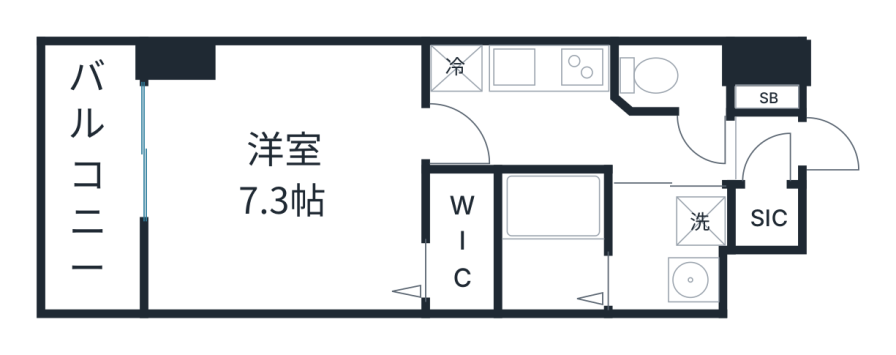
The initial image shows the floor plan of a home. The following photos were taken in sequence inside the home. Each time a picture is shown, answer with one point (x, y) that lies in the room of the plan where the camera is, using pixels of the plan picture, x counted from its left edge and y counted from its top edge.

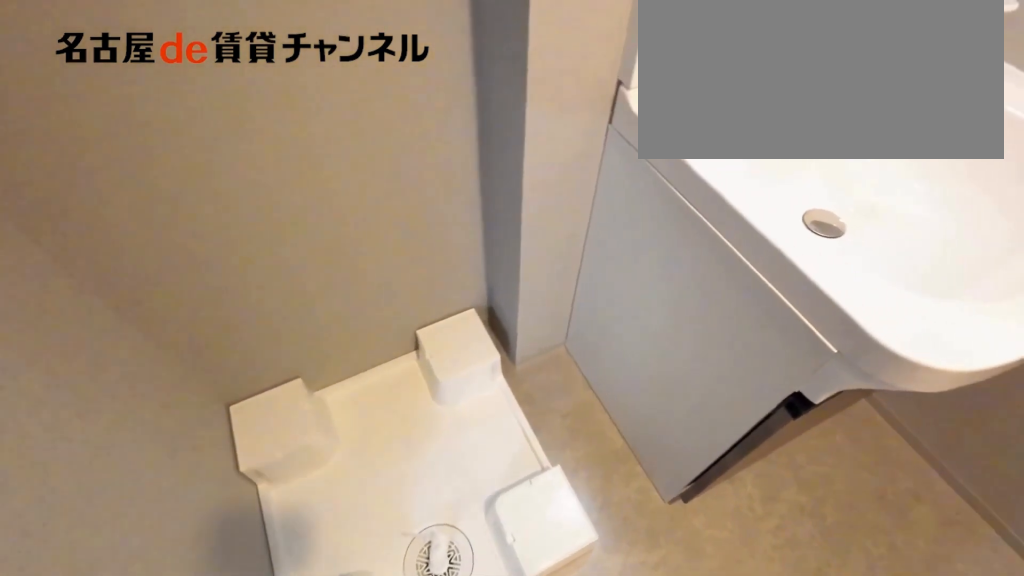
(669, 251)
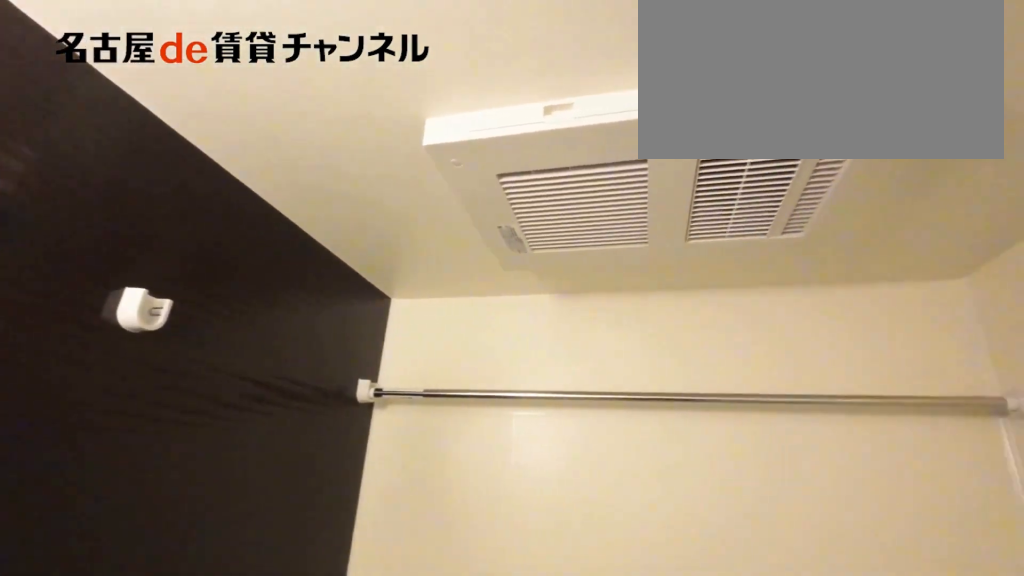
(552, 243)
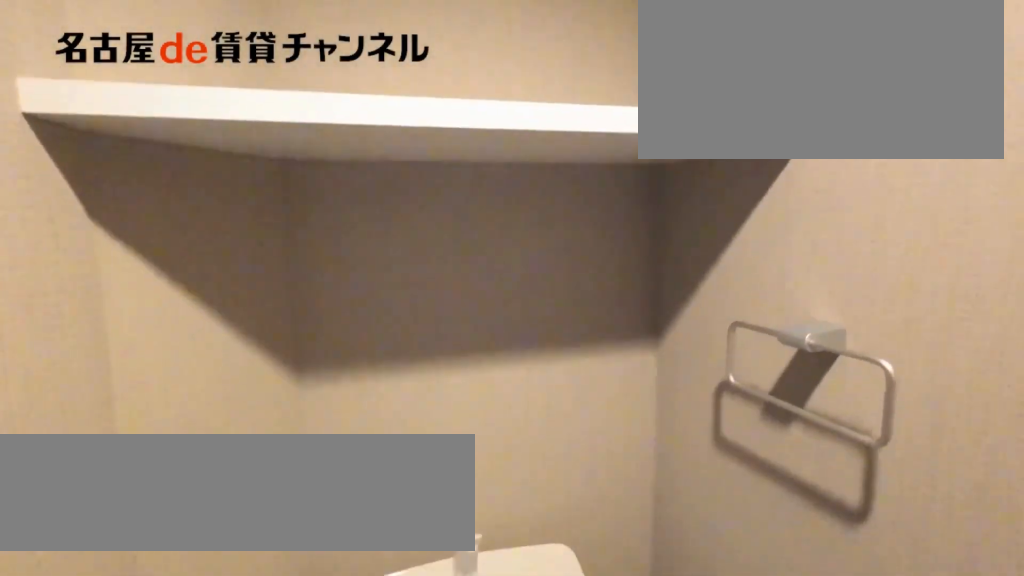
(671, 75)
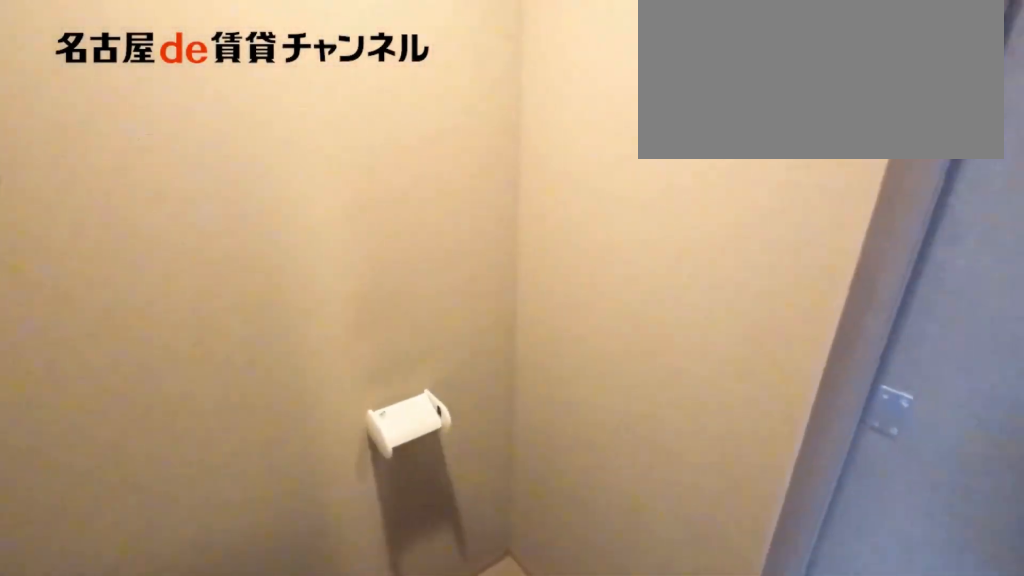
(671, 75)
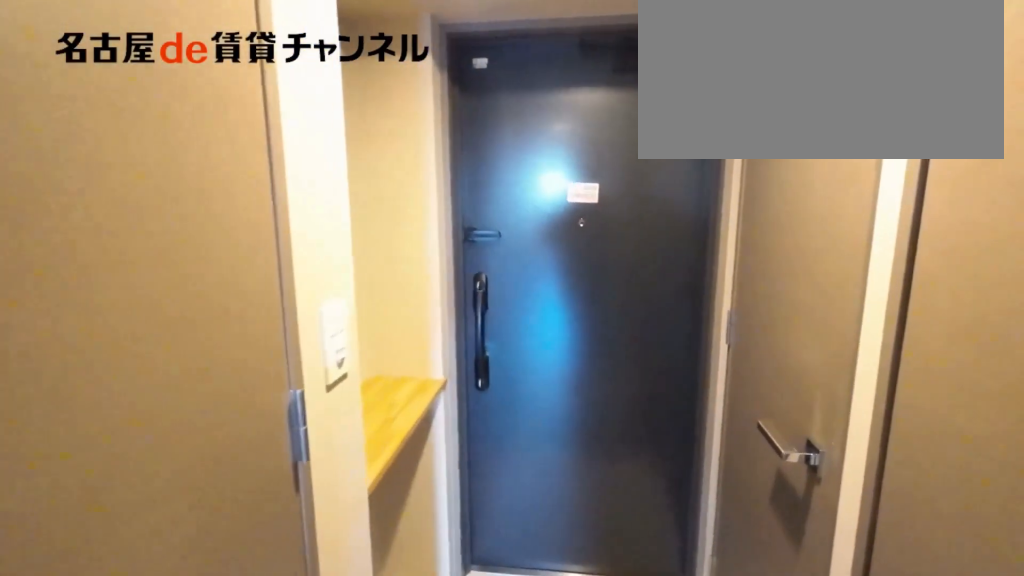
(576, 136)
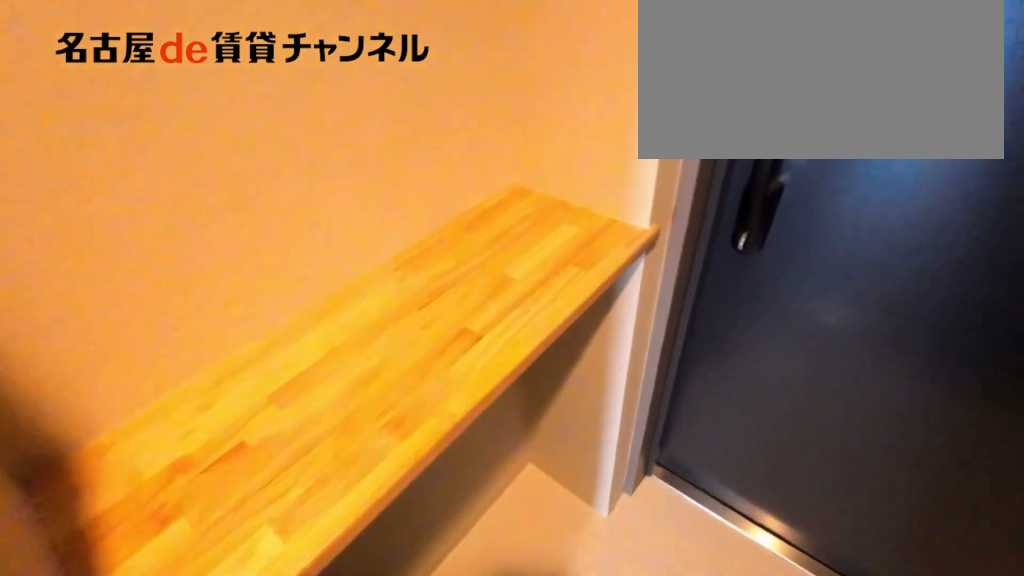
(766, 133)
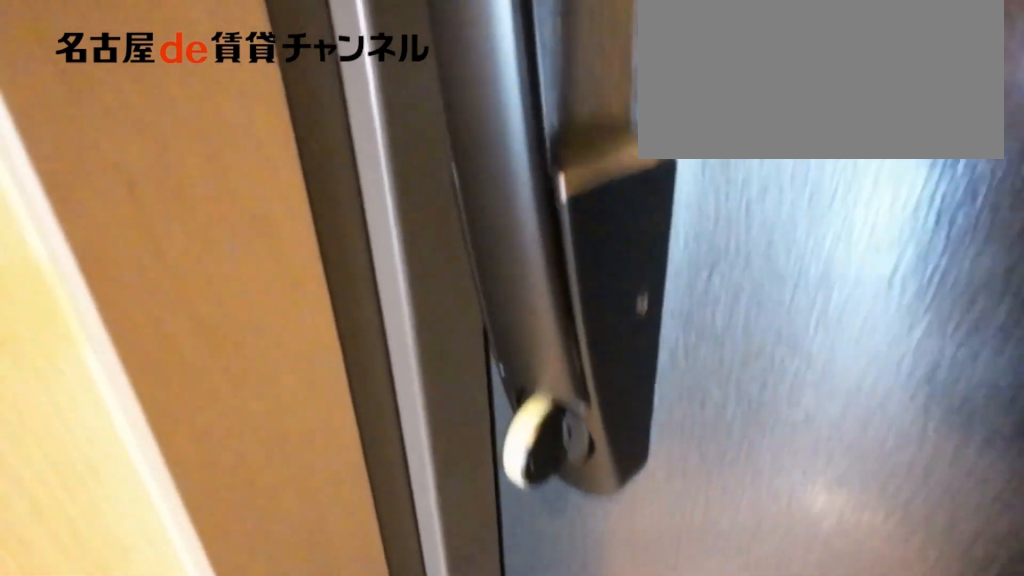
(766, 133)
